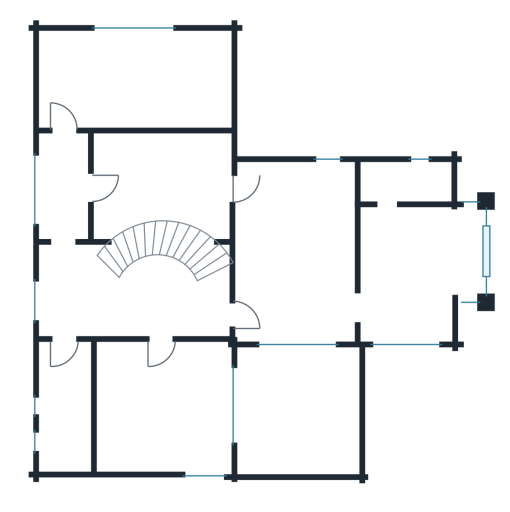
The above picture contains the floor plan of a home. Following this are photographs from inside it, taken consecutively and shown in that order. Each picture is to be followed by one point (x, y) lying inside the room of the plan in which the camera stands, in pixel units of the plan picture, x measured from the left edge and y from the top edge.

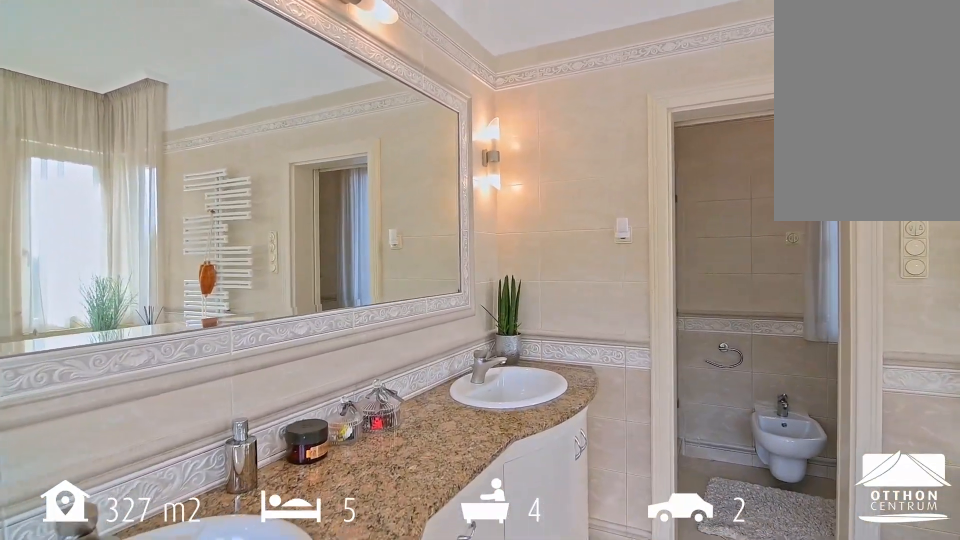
(414, 271)
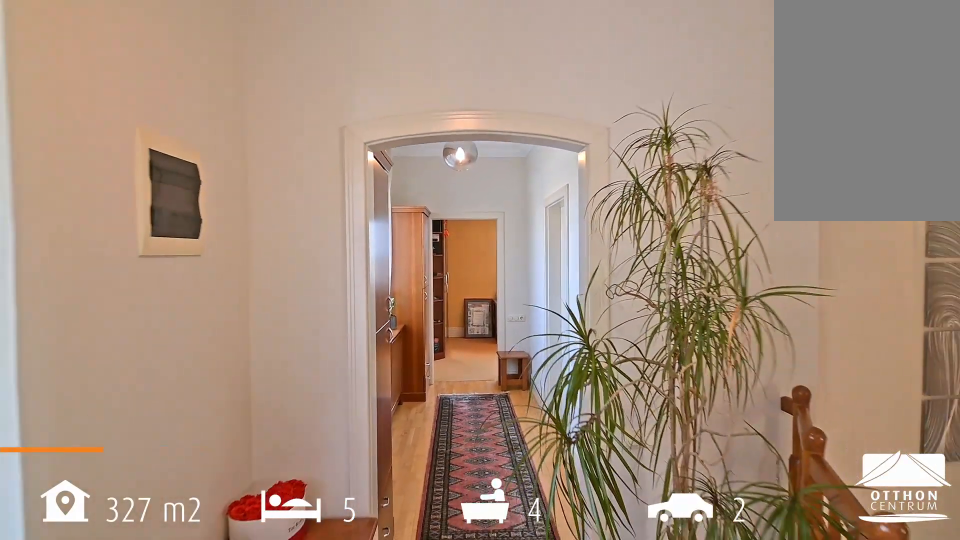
(72, 292)
